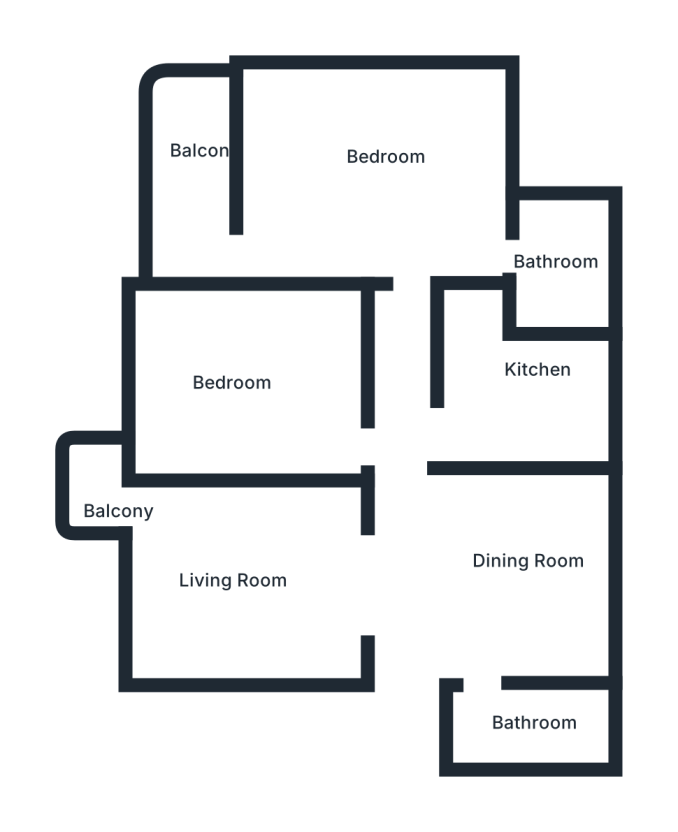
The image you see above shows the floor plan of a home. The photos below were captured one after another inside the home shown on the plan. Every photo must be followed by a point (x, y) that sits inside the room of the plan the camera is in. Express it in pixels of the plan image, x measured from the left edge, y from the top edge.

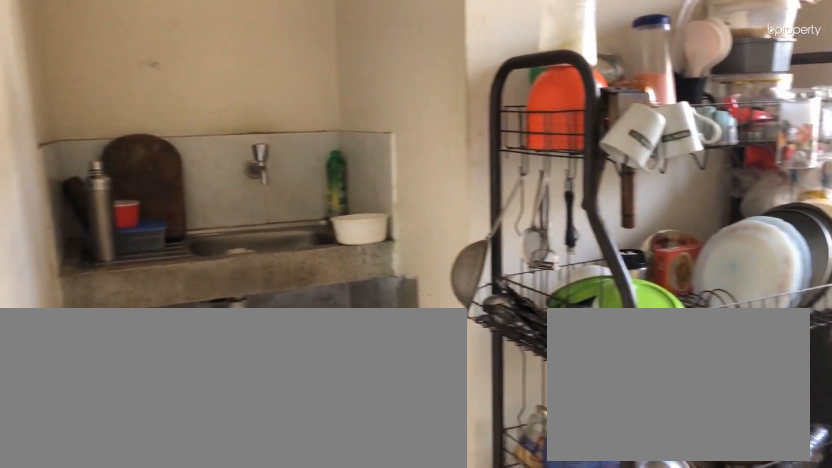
(506, 409)
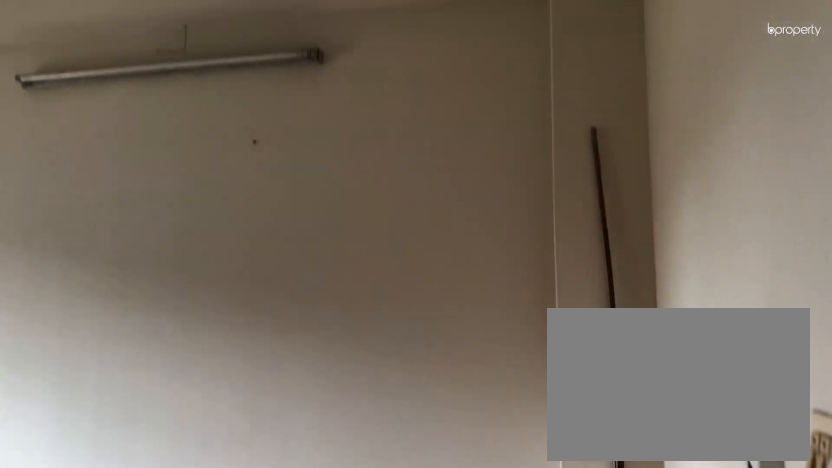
(243, 388)
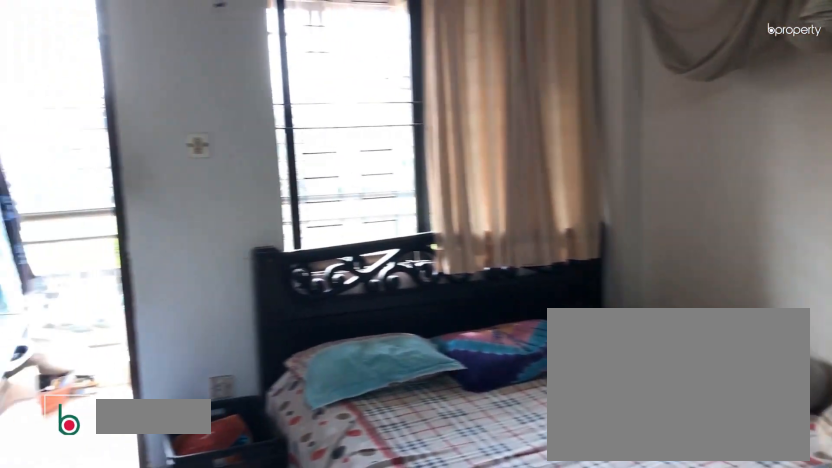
(367, 159)
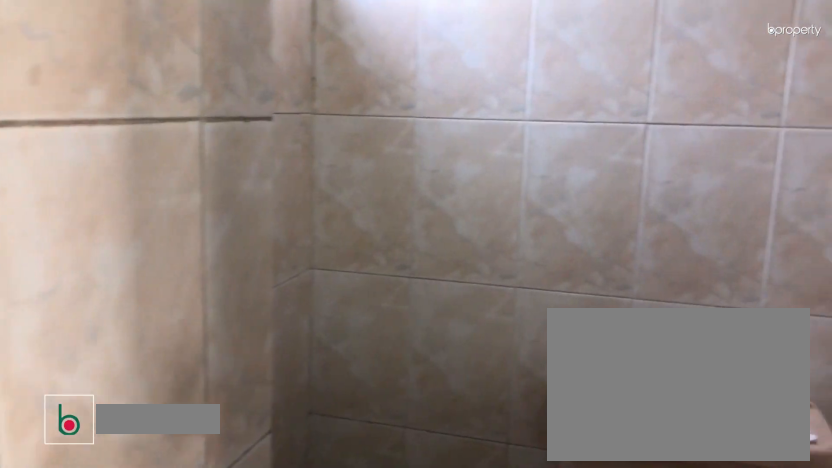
(562, 265)
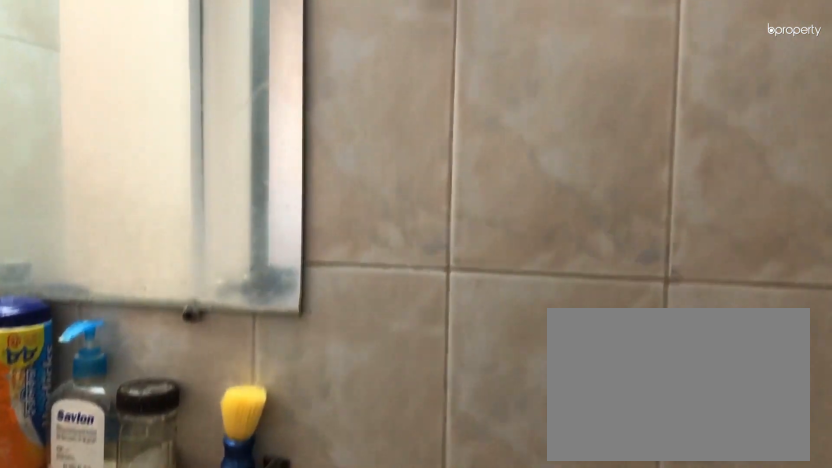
(563, 265)
